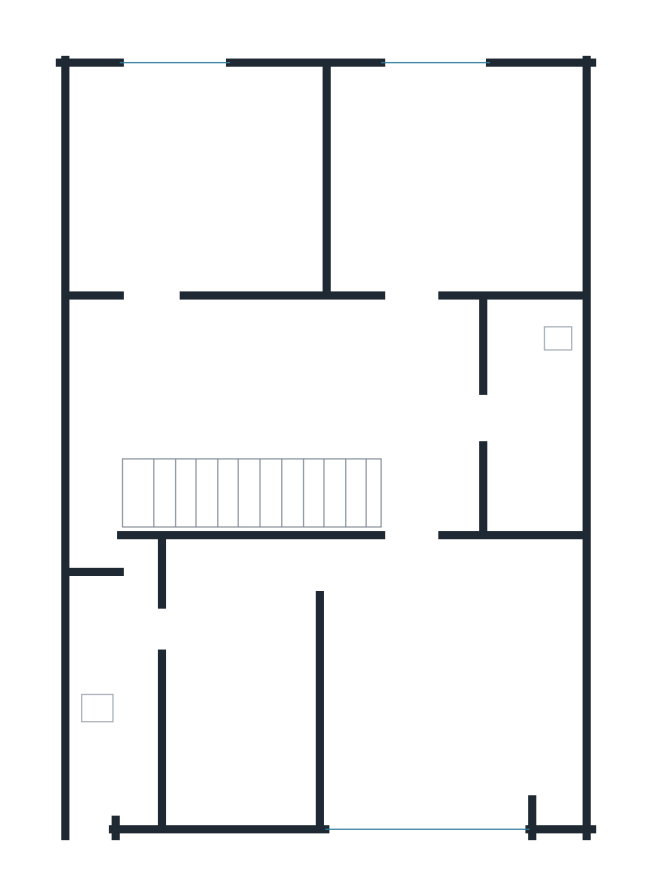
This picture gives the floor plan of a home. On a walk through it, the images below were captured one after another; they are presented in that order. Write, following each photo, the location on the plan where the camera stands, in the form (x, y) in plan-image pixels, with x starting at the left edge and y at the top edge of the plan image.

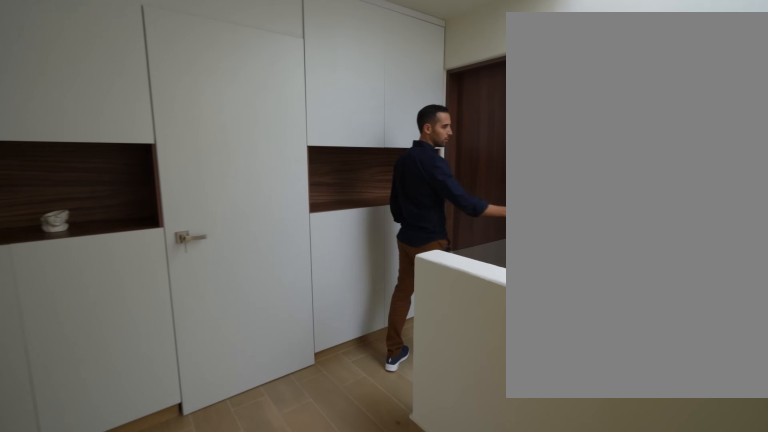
(308, 346)
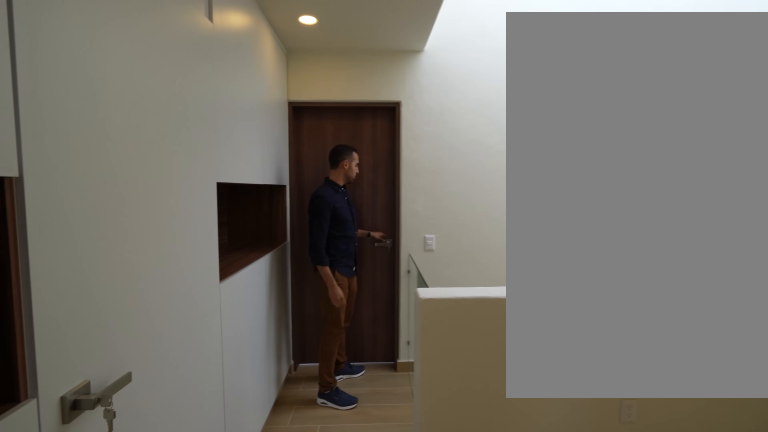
(399, 373)
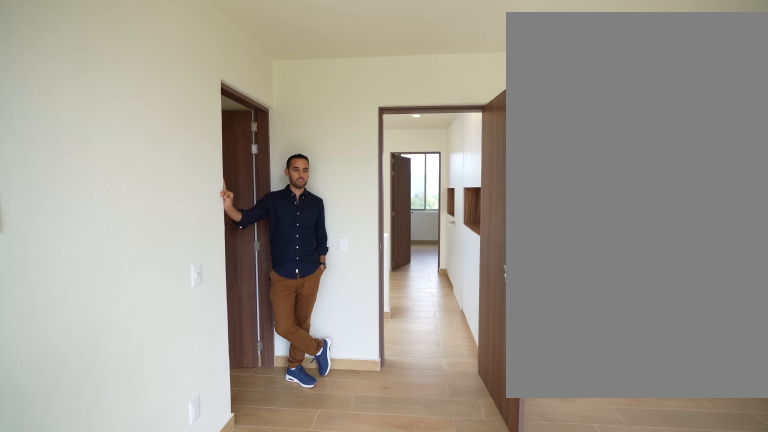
(403, 803)
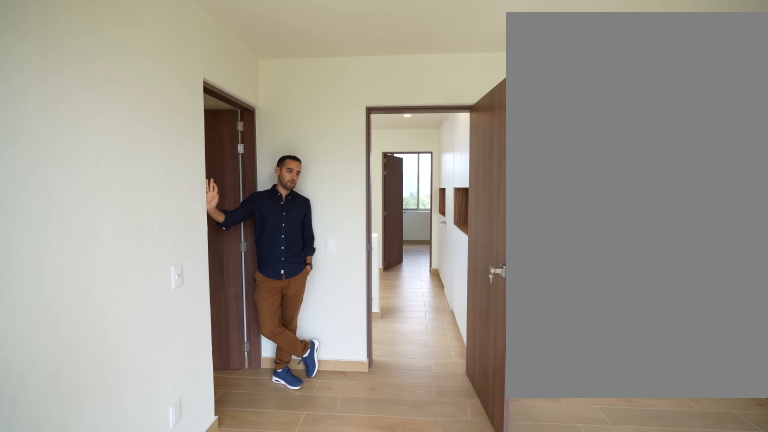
(403, 803)
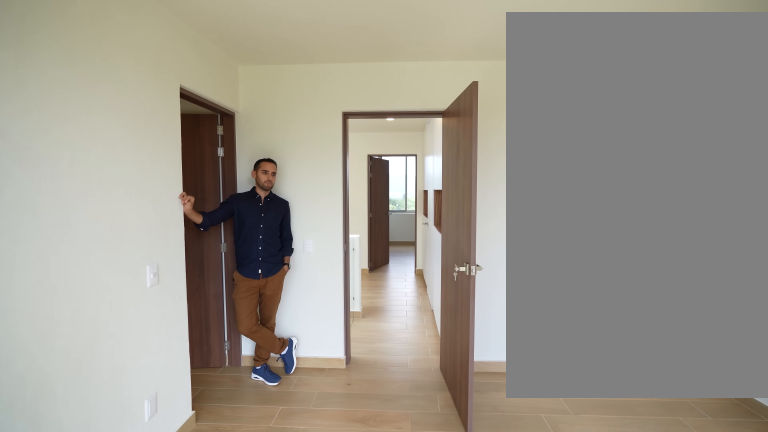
(403, 803)
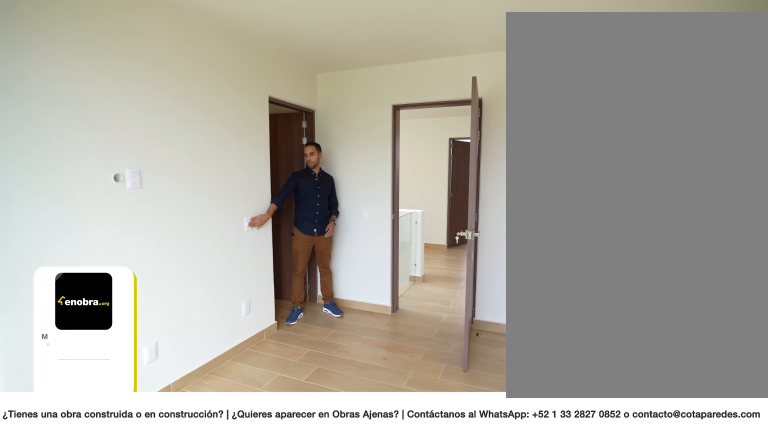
(477, 784)
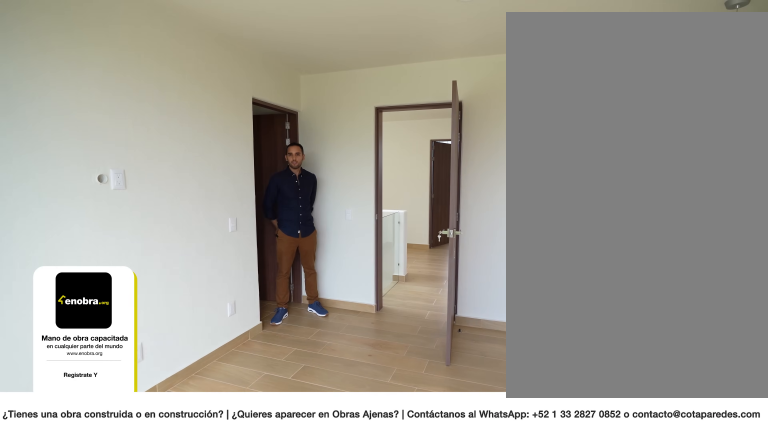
(493, 786)
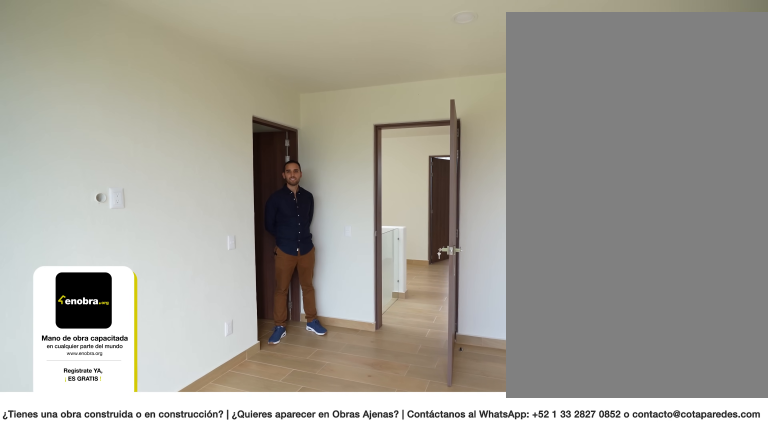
(493, 785)
